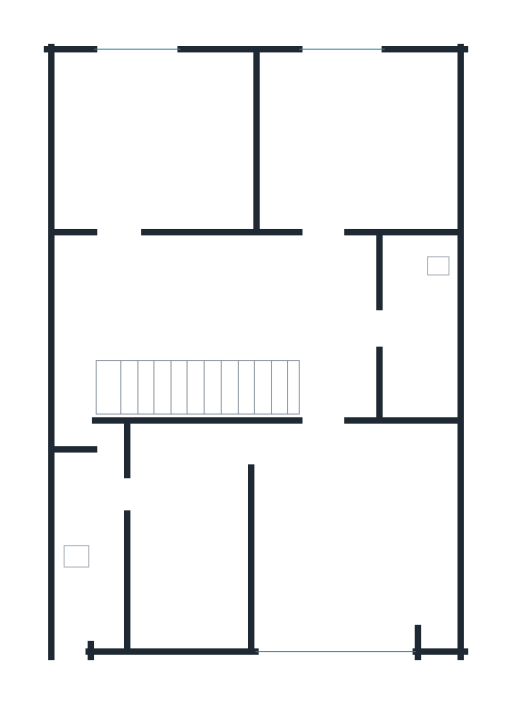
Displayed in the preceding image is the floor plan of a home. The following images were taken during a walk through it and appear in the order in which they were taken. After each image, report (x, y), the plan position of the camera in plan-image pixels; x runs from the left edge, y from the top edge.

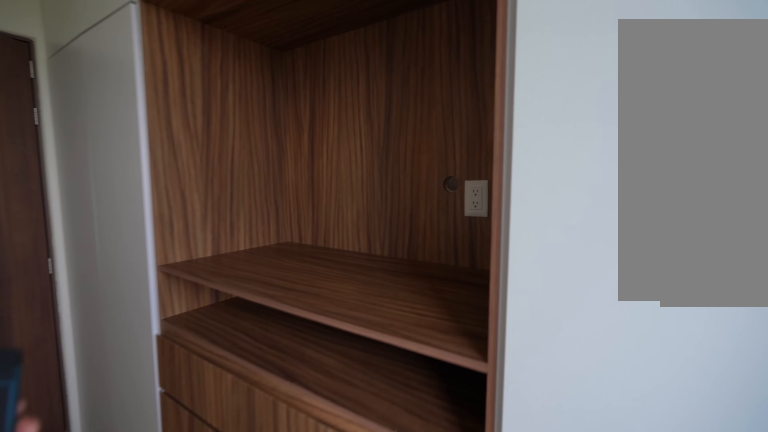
(389, 94)
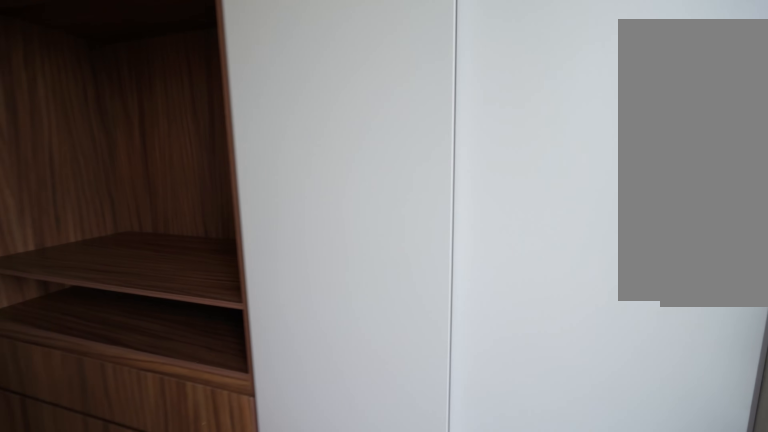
(403, 93)
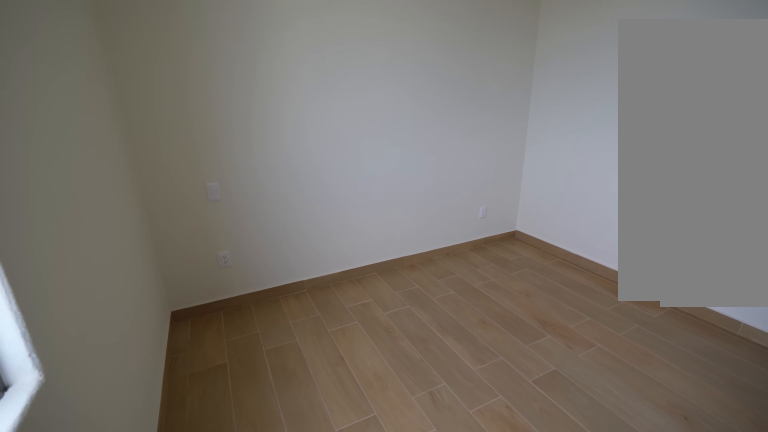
(311, 73)
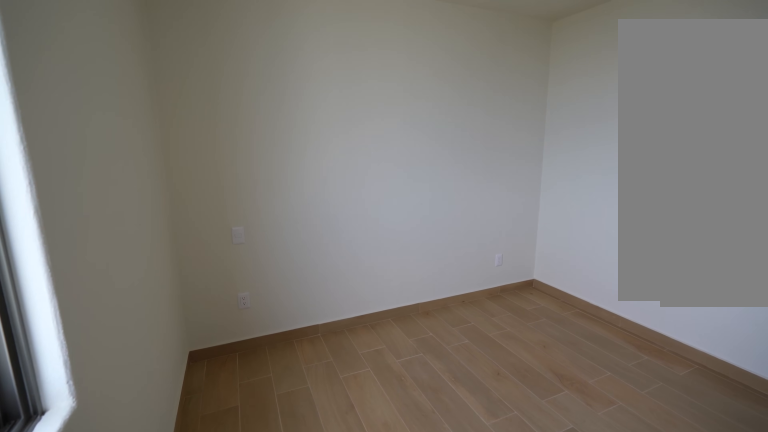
(312, 72)
